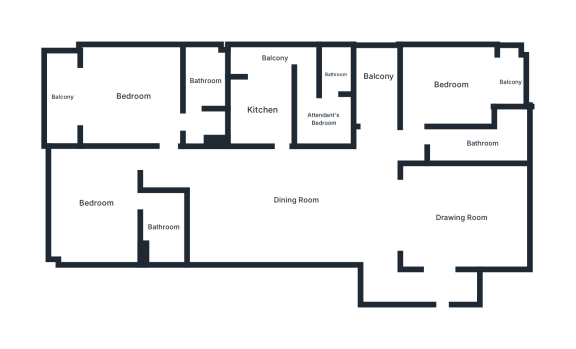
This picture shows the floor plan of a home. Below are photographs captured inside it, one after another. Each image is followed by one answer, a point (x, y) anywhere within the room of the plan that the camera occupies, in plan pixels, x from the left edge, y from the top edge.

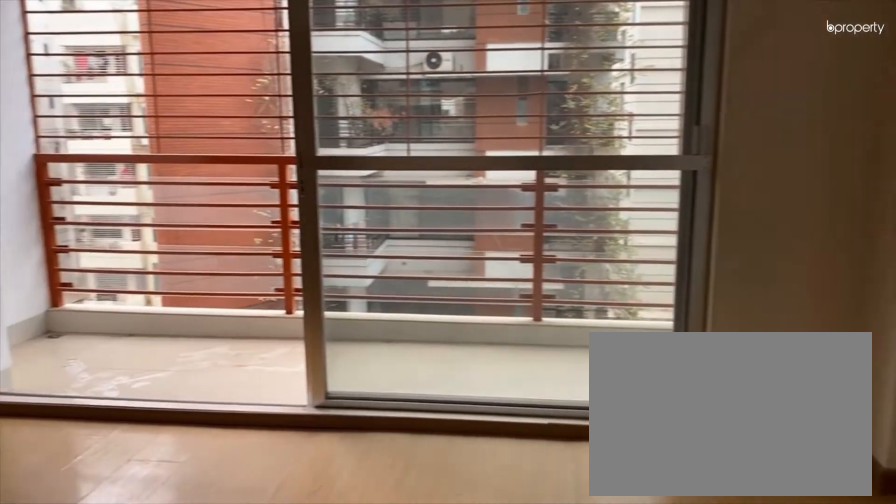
(133, 95)
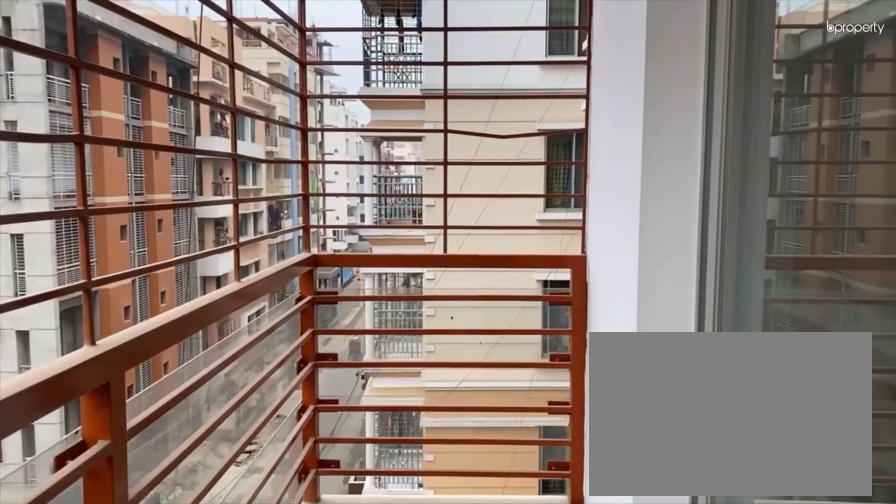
(61, 95)
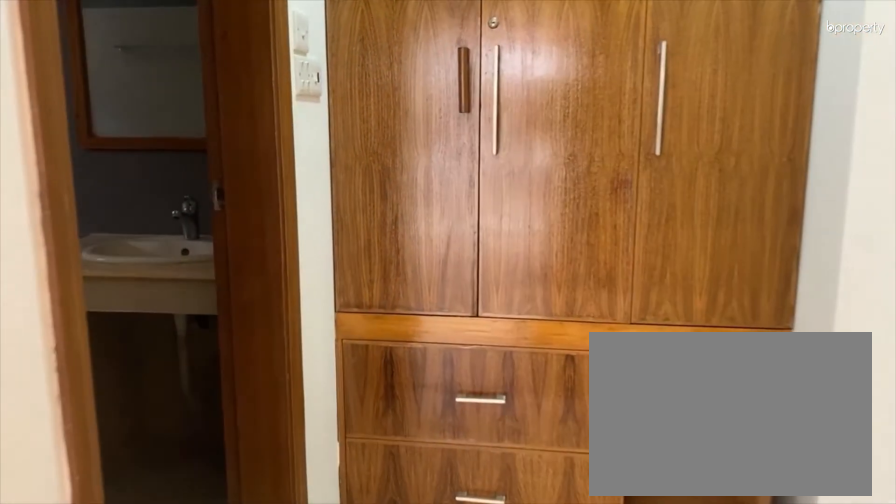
(192, 112)
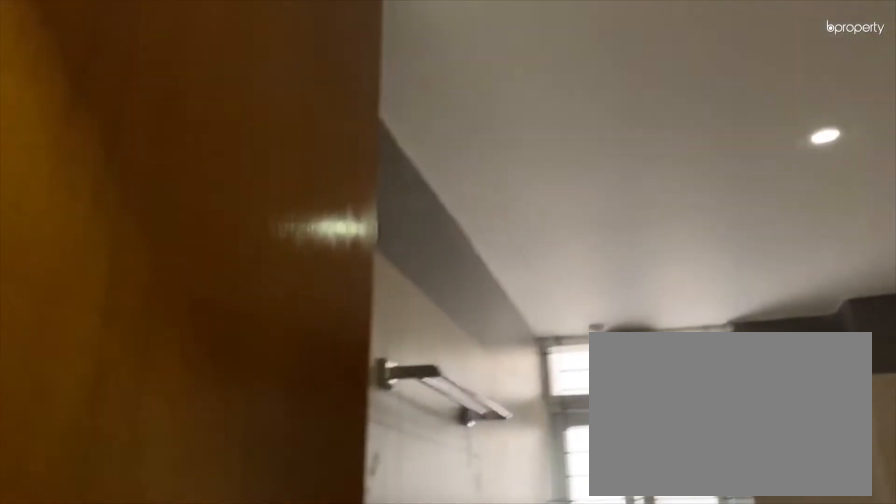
(205, 80)
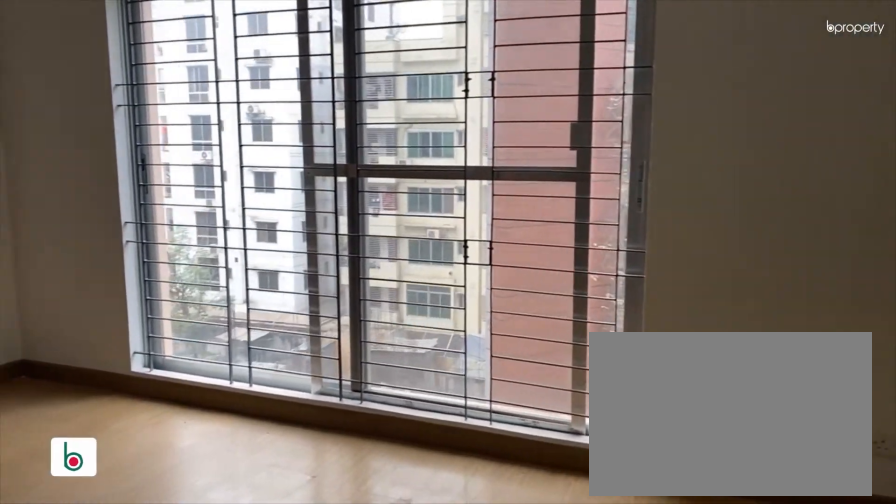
(94, 203)
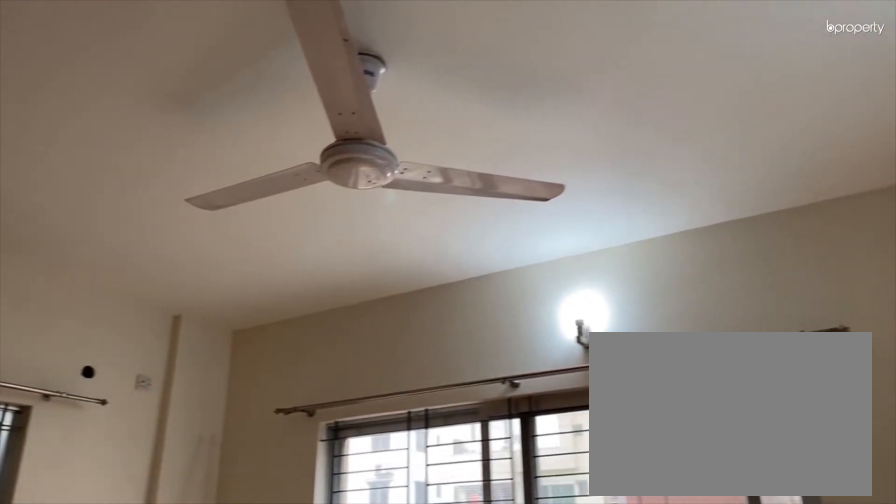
(94, 203)
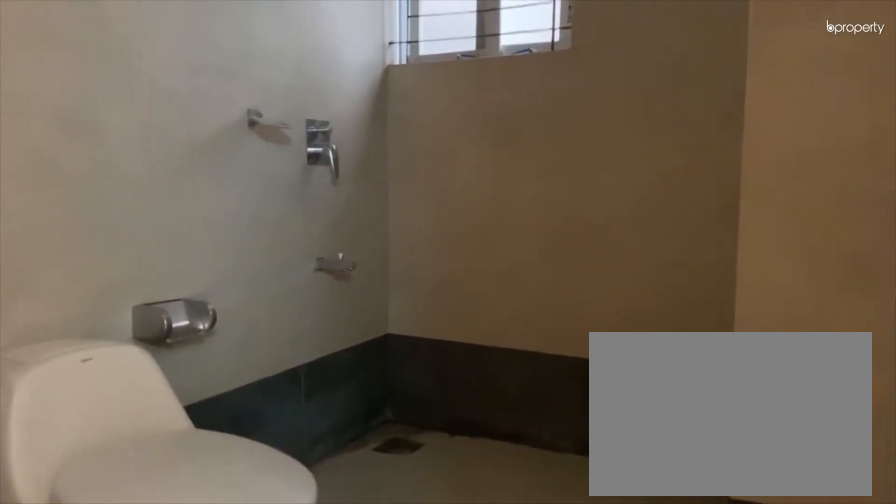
(163, 227)
